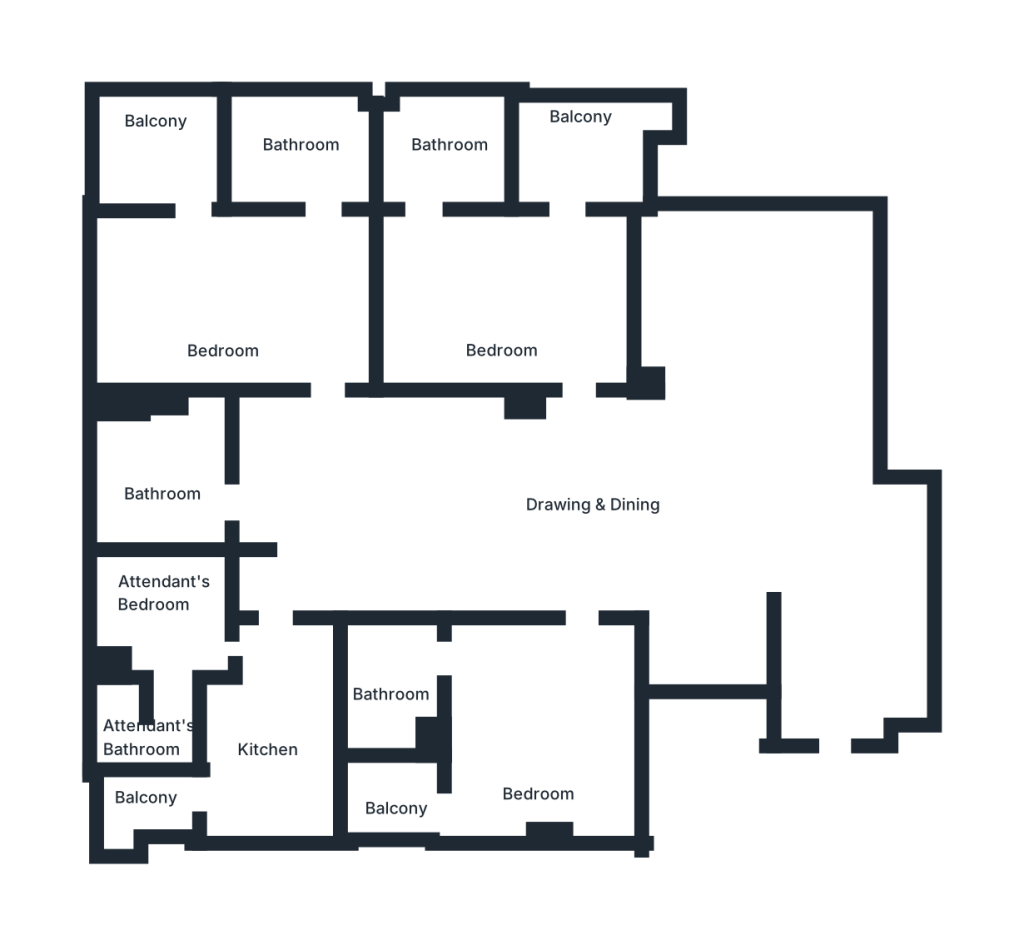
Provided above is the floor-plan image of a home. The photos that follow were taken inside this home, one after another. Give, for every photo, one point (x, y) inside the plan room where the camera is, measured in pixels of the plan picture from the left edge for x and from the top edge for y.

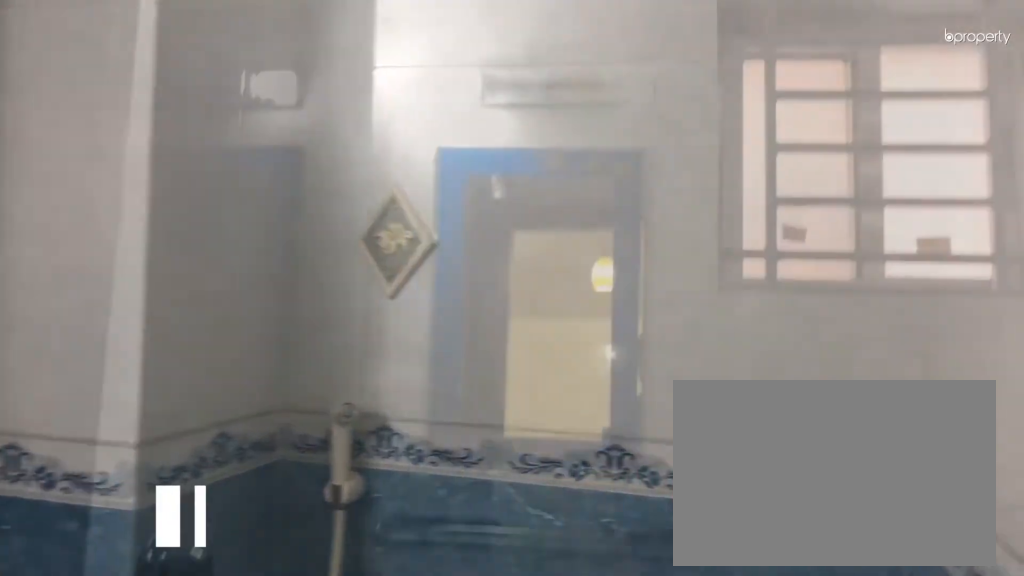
(163, 479)
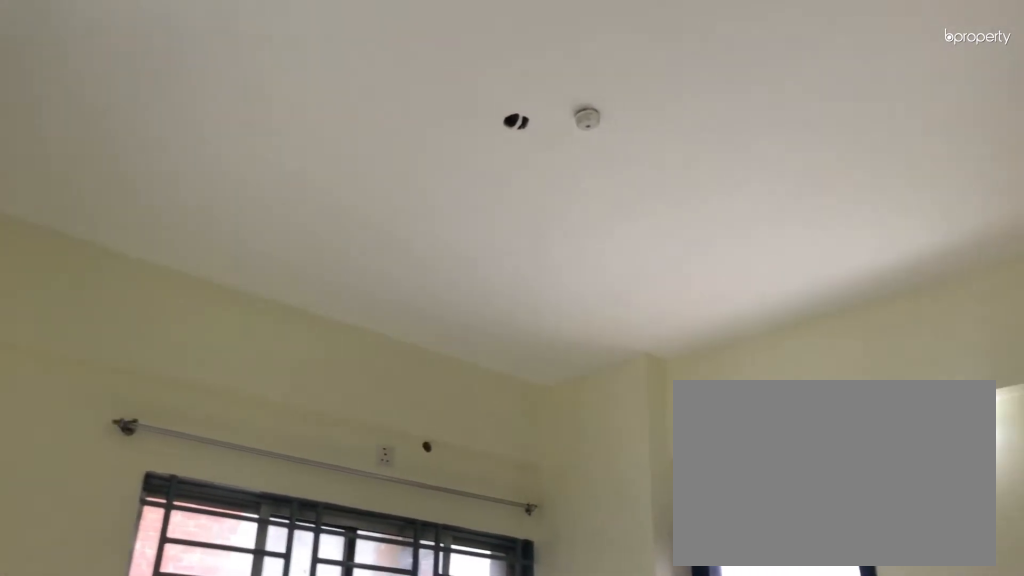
(235, 324)
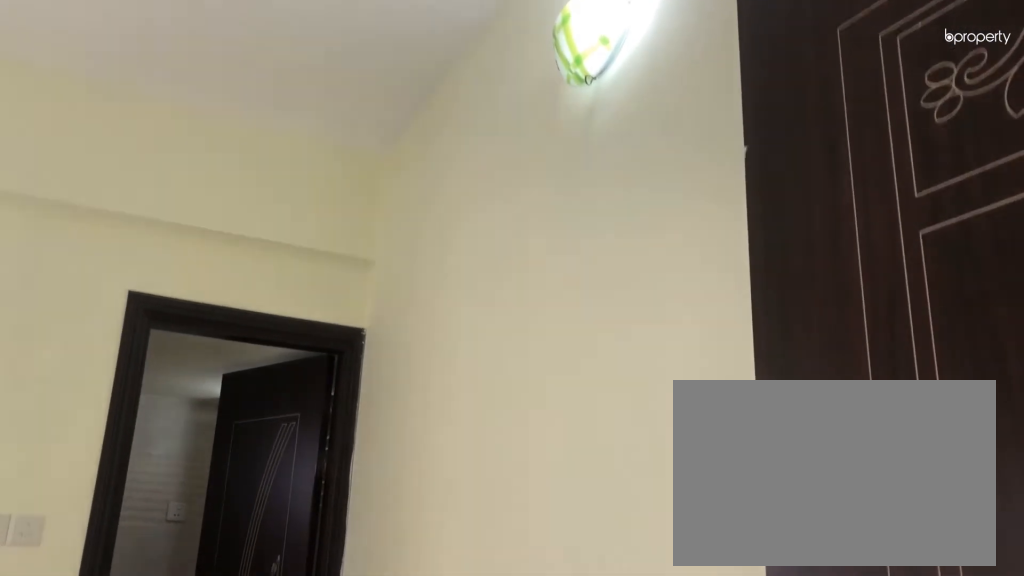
(235, 324)
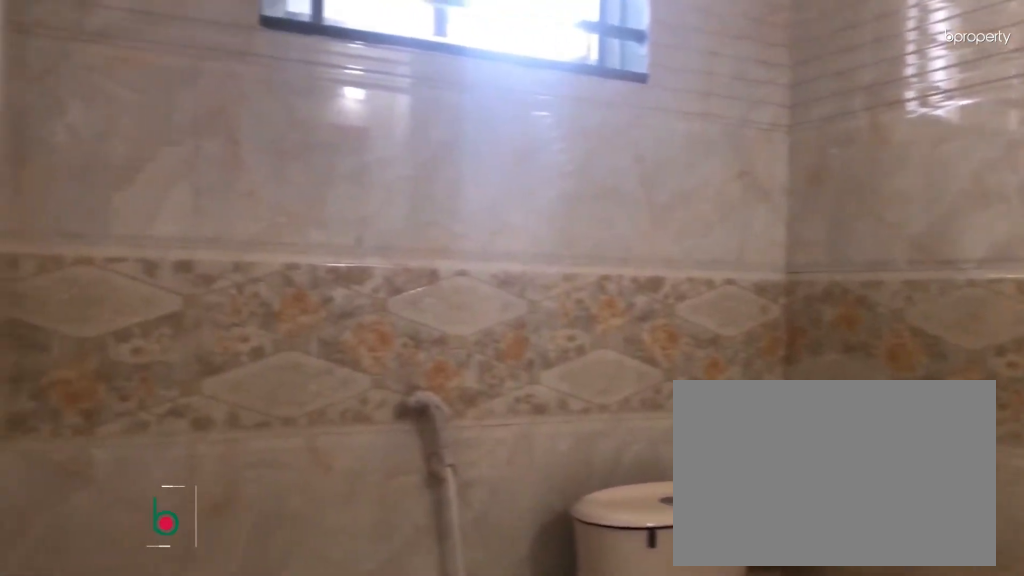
(294, 157)
